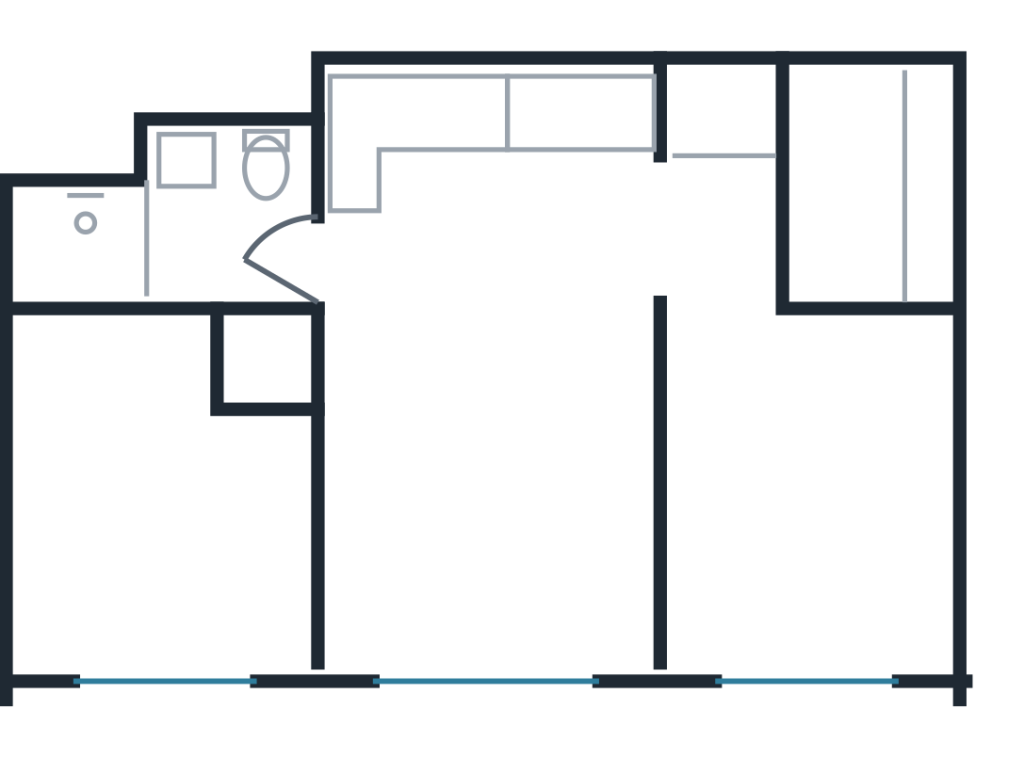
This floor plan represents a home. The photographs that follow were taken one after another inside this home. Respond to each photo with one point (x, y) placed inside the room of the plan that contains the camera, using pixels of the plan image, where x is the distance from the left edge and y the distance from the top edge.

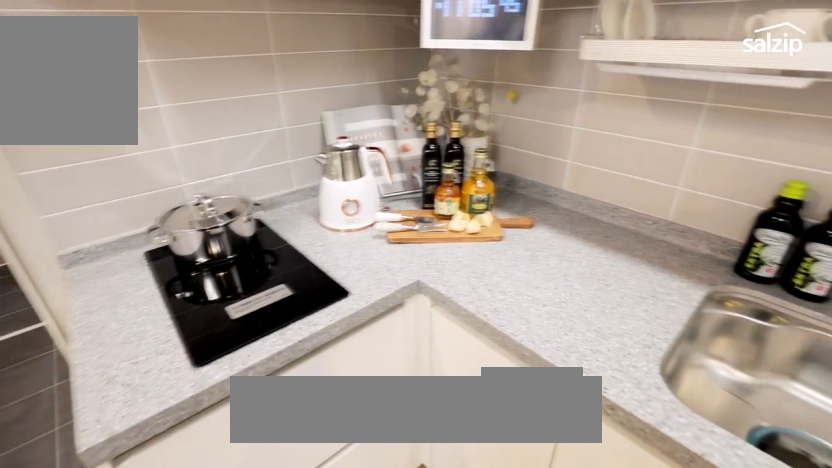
(508, 202)
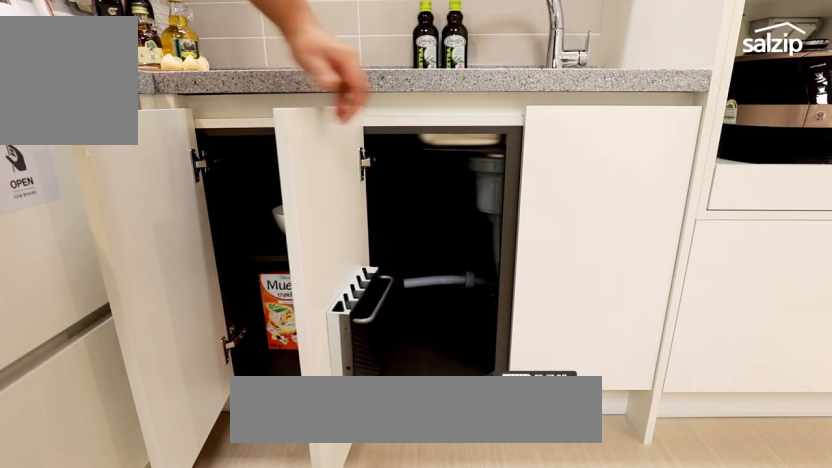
(517, 204)
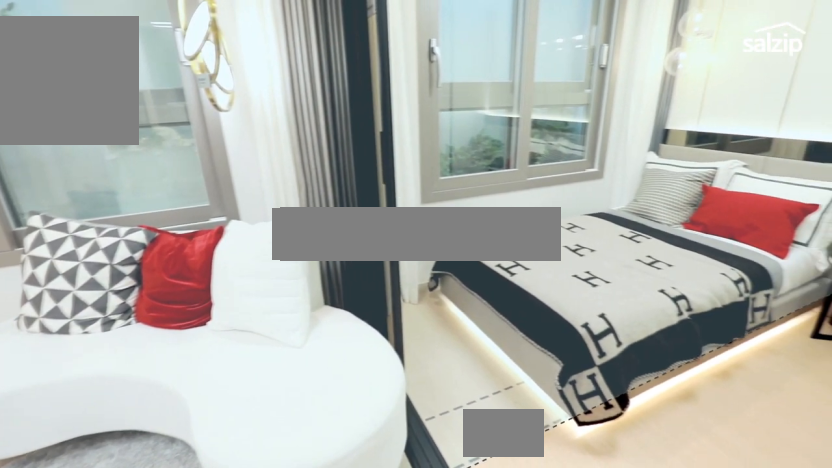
(492, 494)
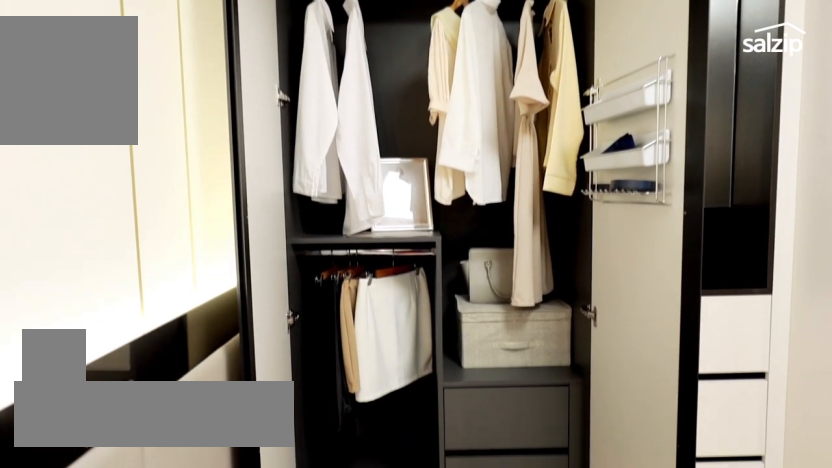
(147, 503)
